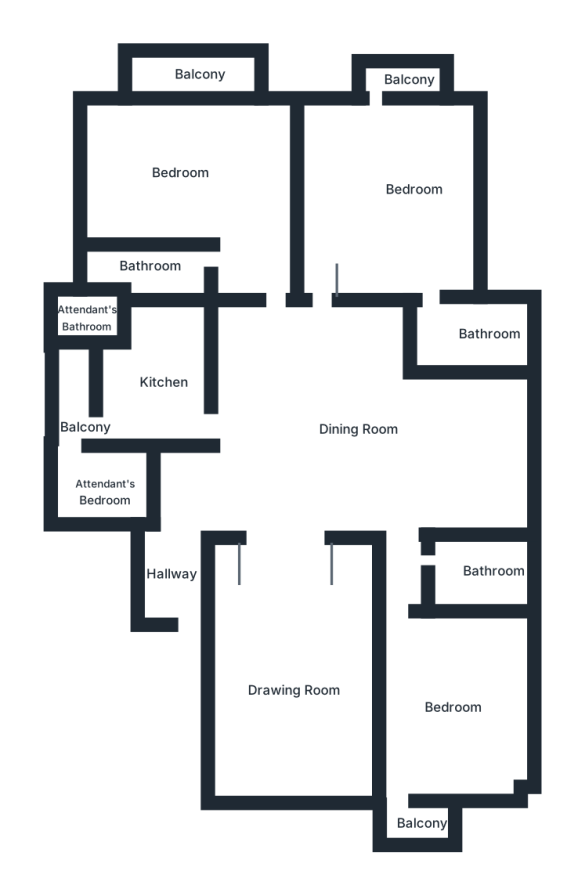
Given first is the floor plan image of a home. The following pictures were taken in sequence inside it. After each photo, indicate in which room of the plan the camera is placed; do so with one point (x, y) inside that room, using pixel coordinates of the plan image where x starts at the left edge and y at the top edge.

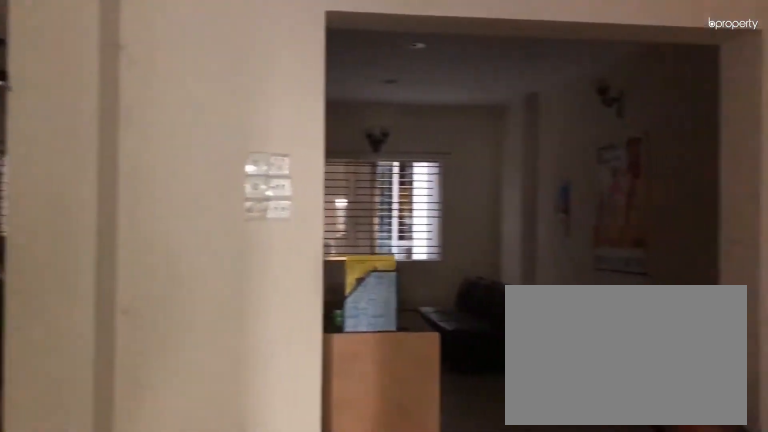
(345, 474)
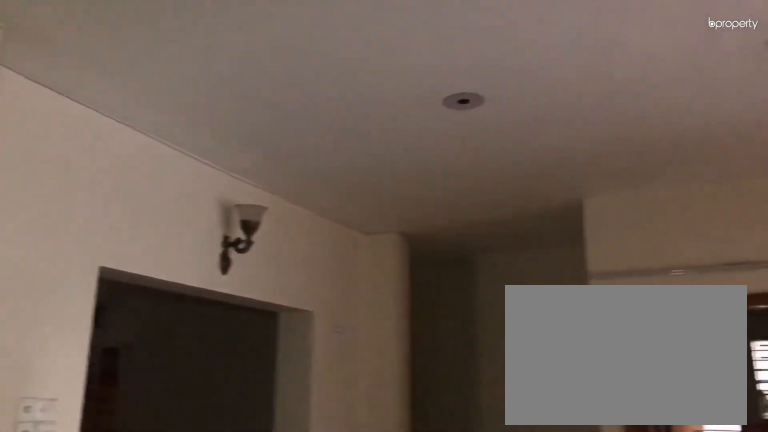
(321, 489)
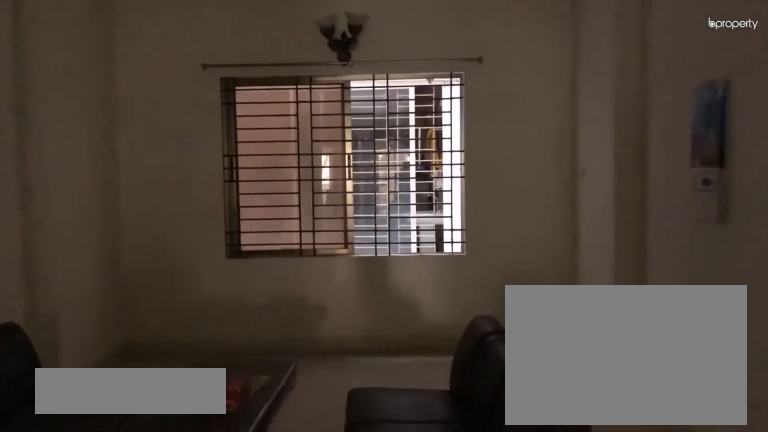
(296, 681)
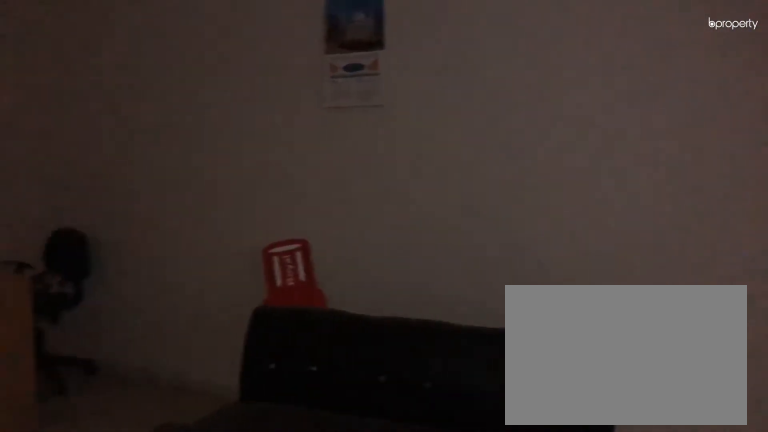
(296, 681)
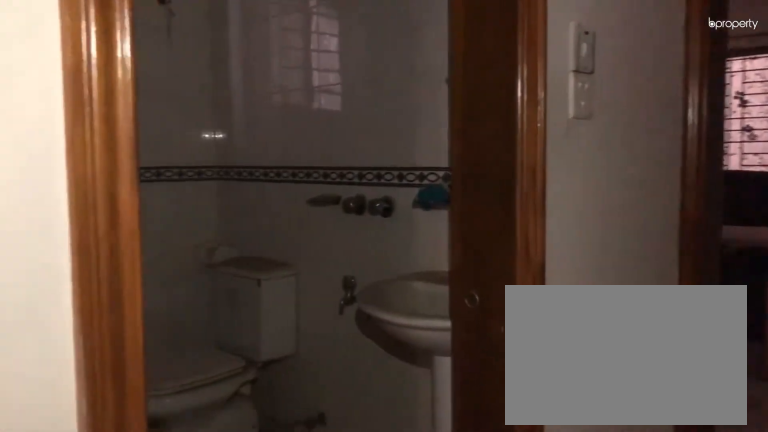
(412, 554)
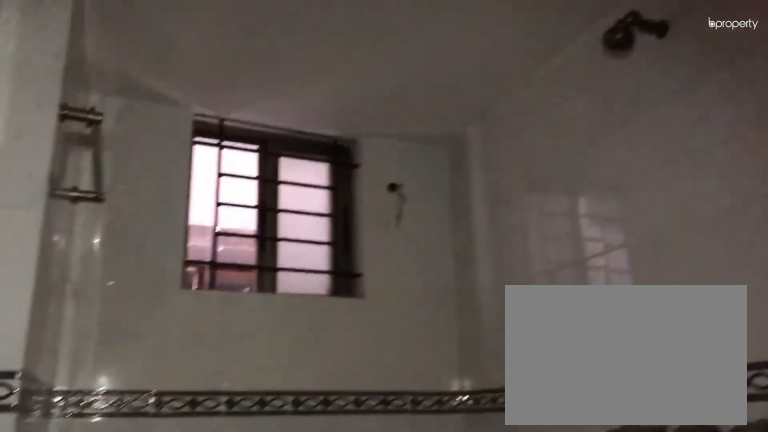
(470, 566)
